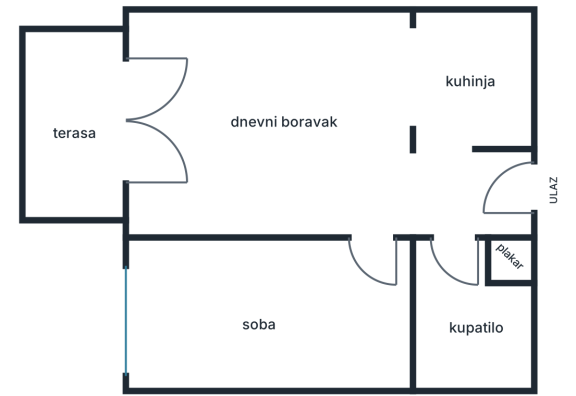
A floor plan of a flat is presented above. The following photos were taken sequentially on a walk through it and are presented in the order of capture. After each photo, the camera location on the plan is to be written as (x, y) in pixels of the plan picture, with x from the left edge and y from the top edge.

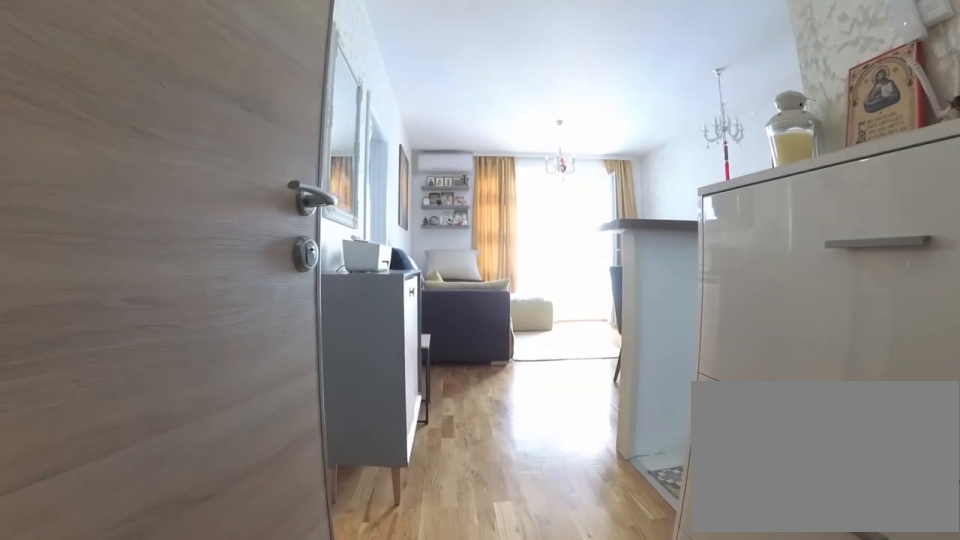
(528, 191)
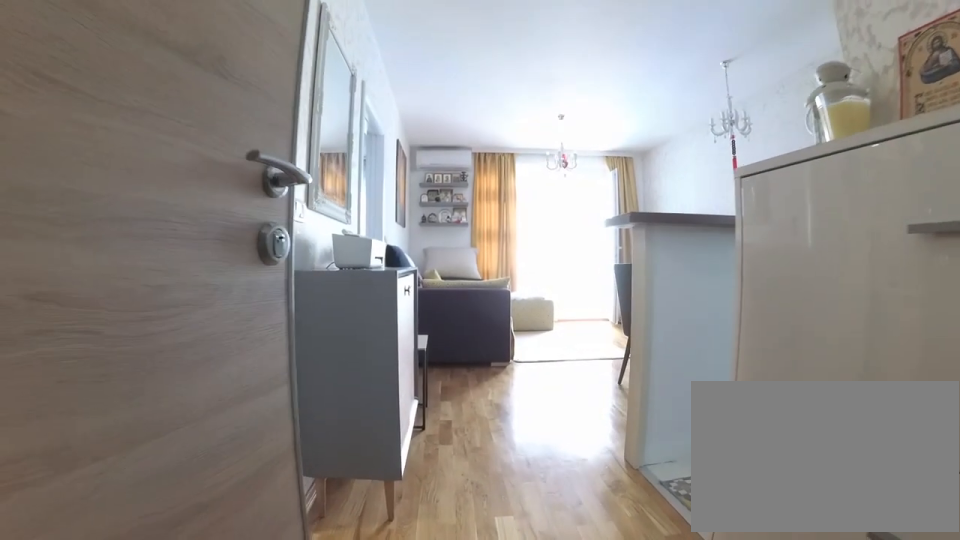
(522, 192)
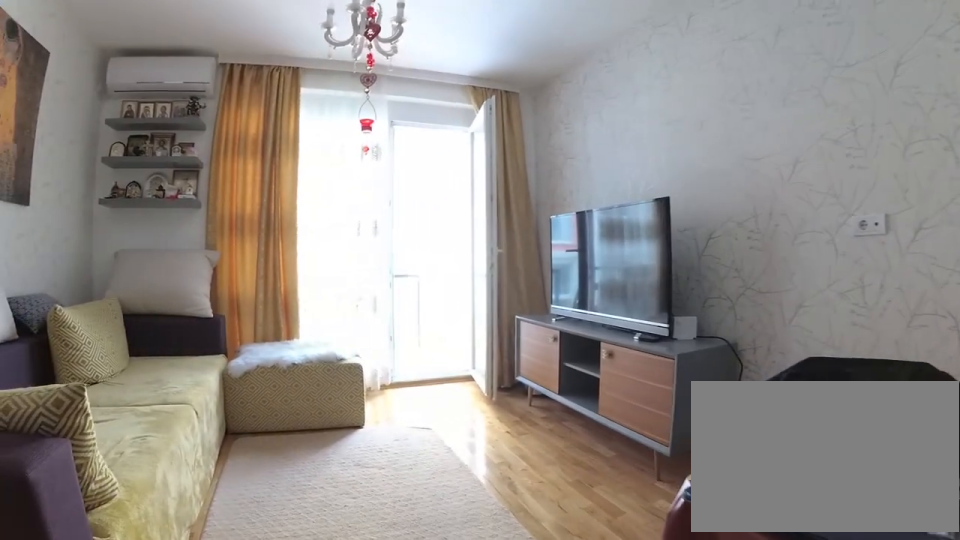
(368, 149)
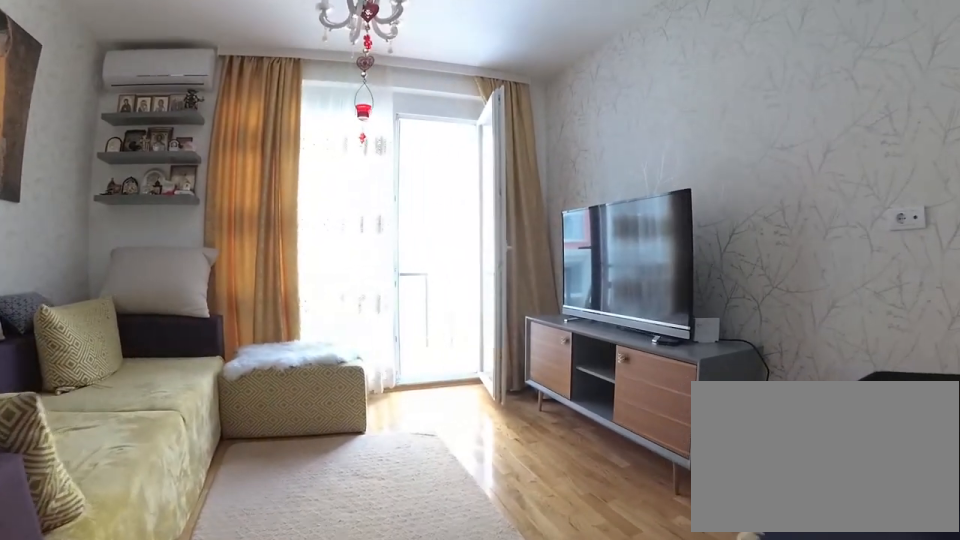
(362, 149)
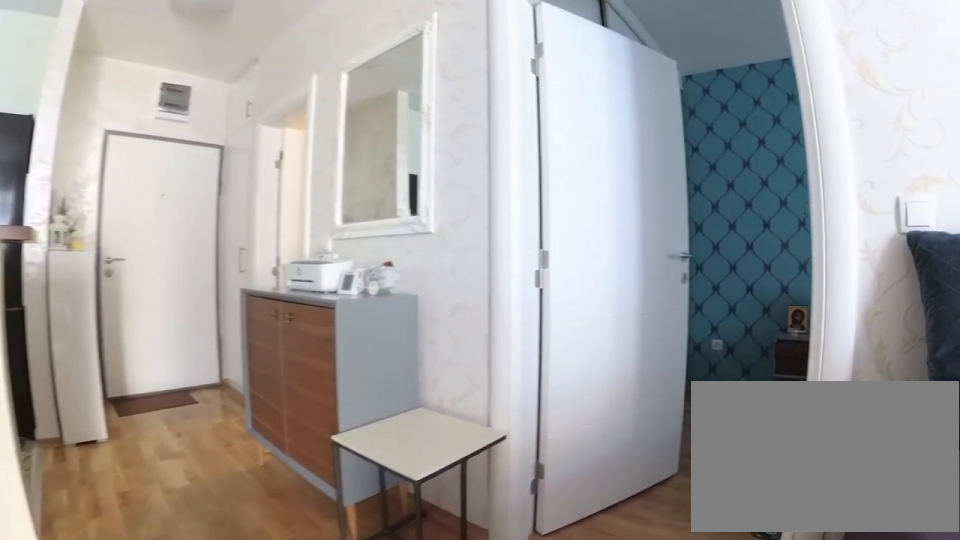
(314, 156)
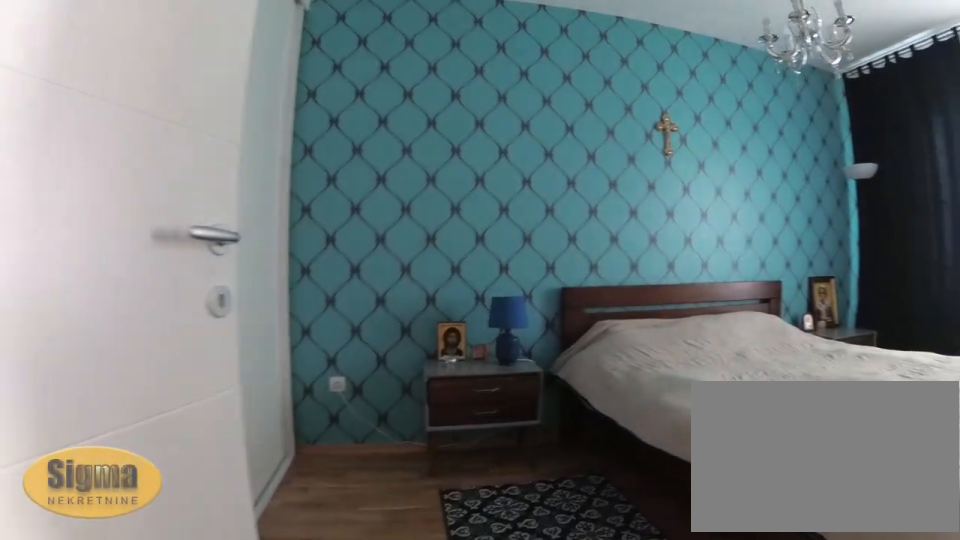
(379, 207)
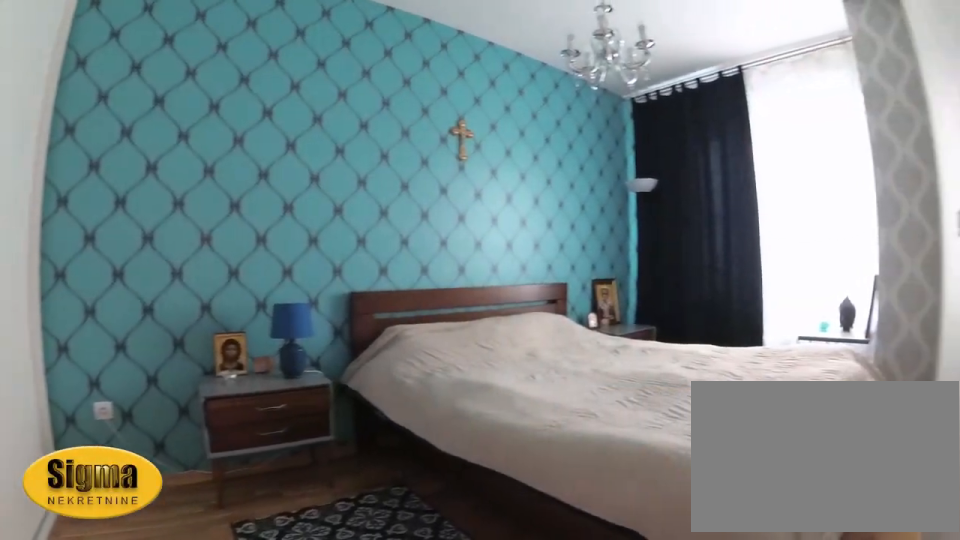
(380, 221)
